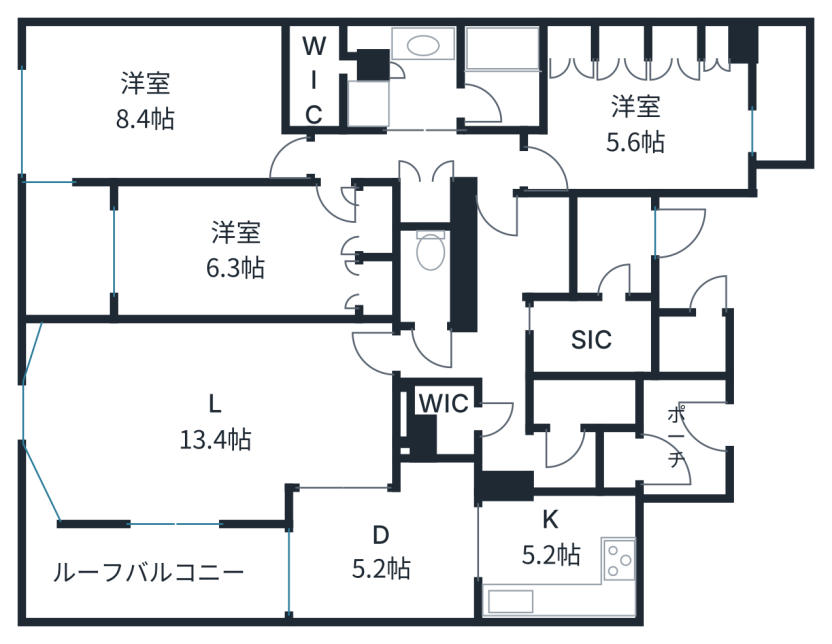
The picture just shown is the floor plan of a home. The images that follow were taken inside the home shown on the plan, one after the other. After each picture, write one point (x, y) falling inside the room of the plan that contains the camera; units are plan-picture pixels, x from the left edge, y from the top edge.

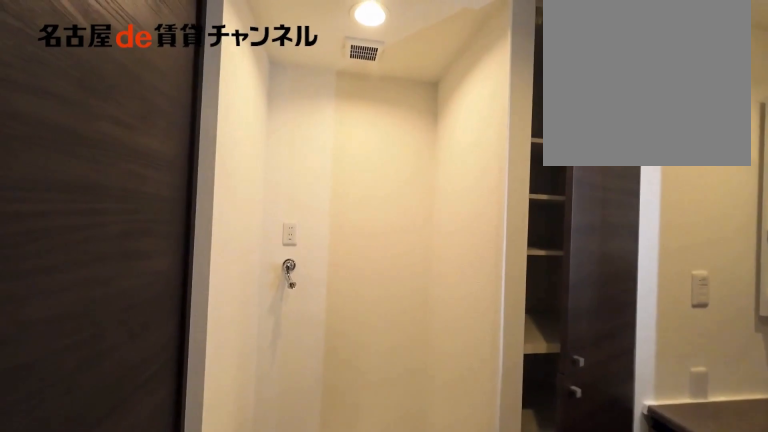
(410, 83)
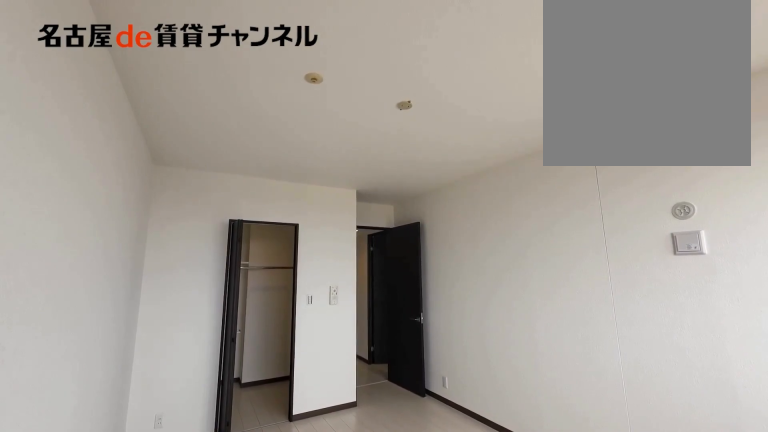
(162, 105)
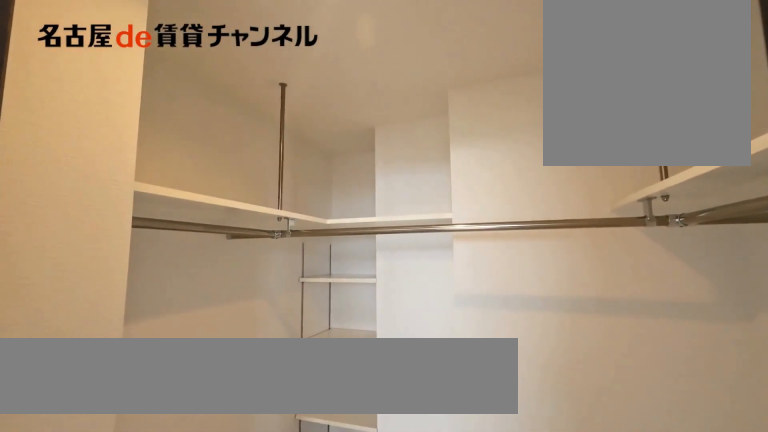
(325, 71)
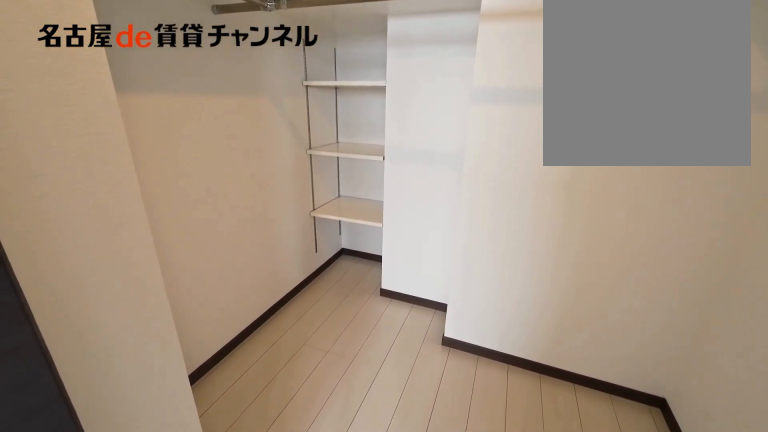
(325, 71)
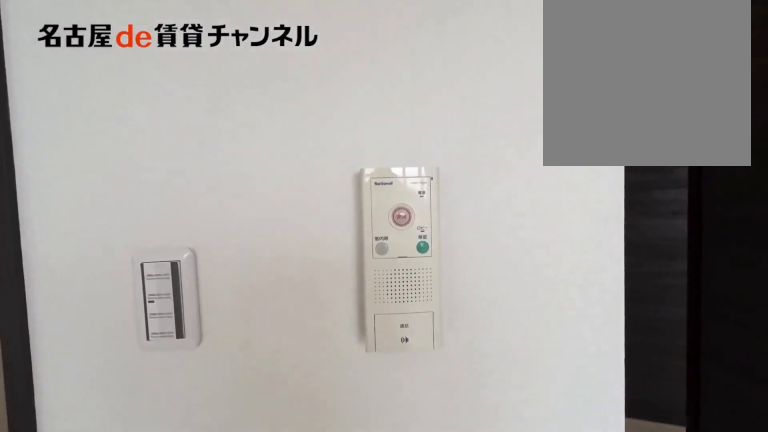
(162, 105)
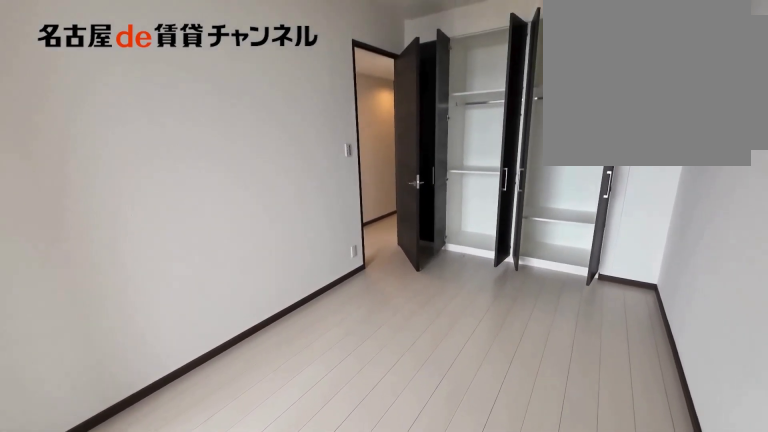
(253, 250)
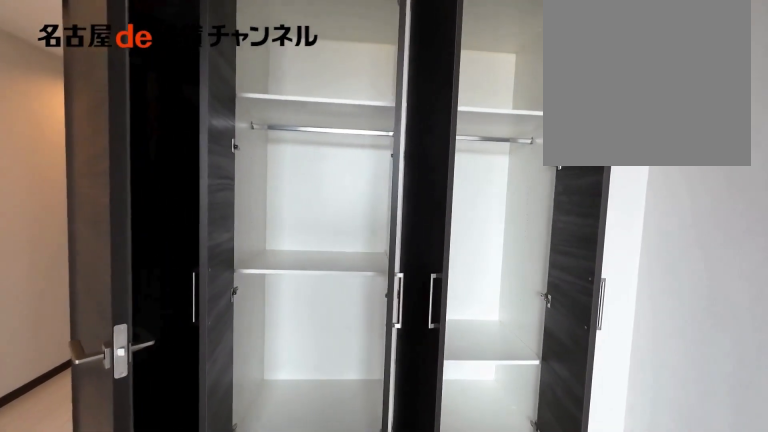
(253, 250)
